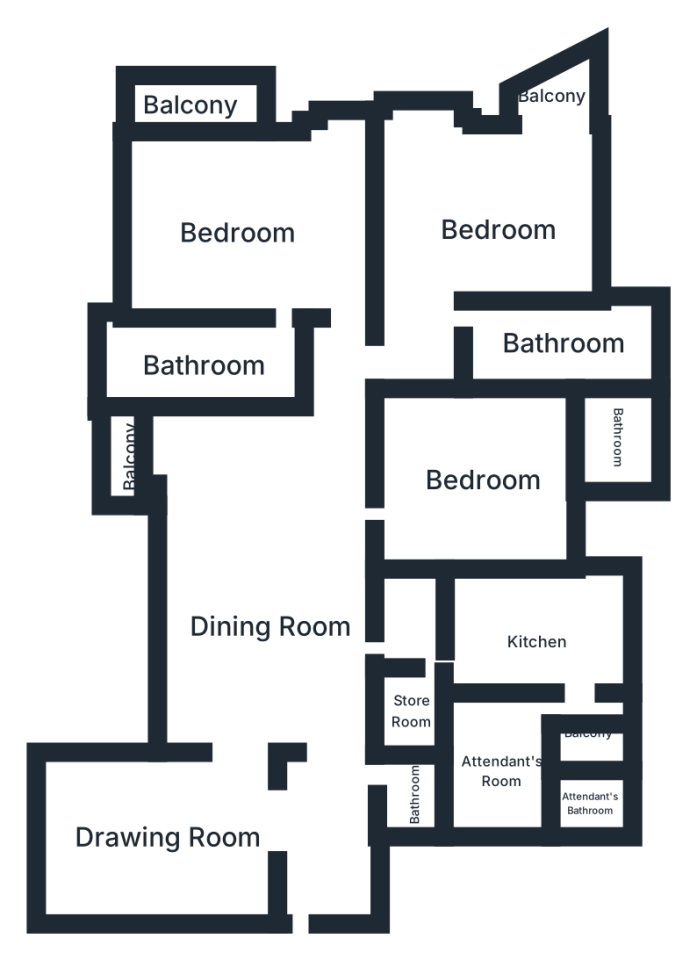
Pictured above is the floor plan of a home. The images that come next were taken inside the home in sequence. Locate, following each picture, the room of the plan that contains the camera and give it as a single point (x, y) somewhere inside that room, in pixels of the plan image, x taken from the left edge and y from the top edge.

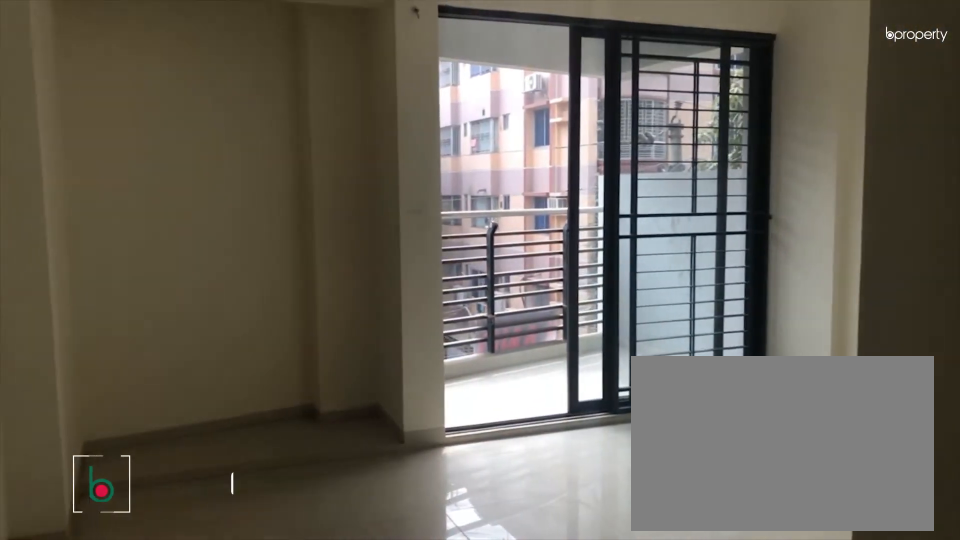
(498, 236)
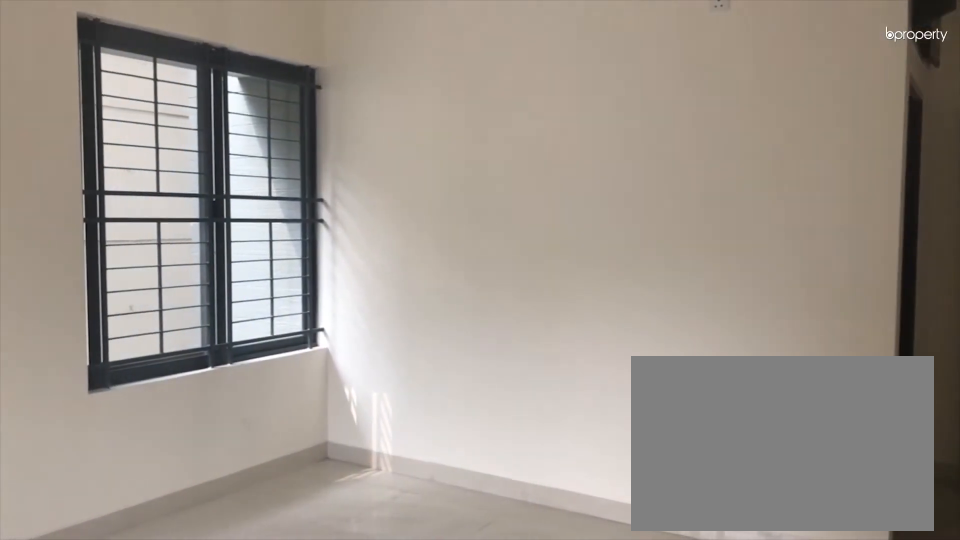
(499, 237)
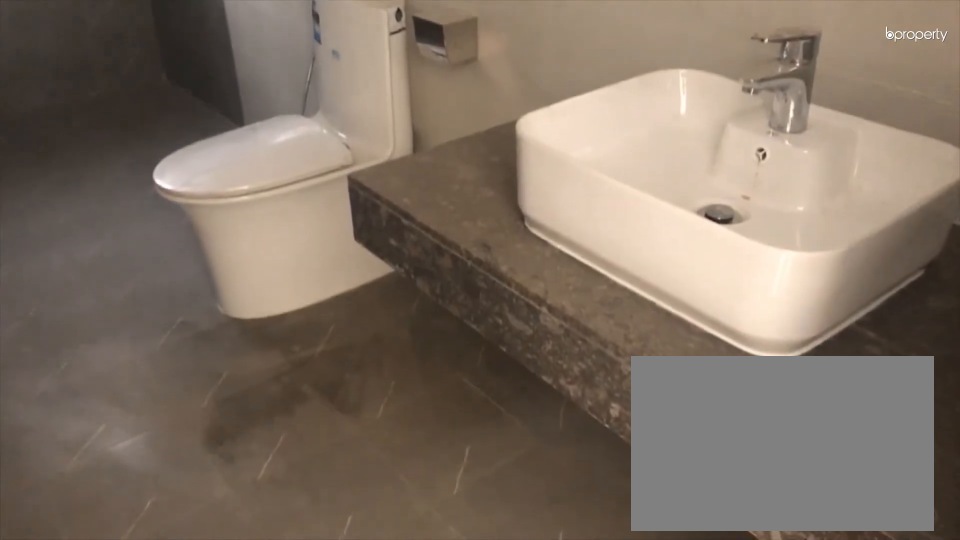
(559, 353)
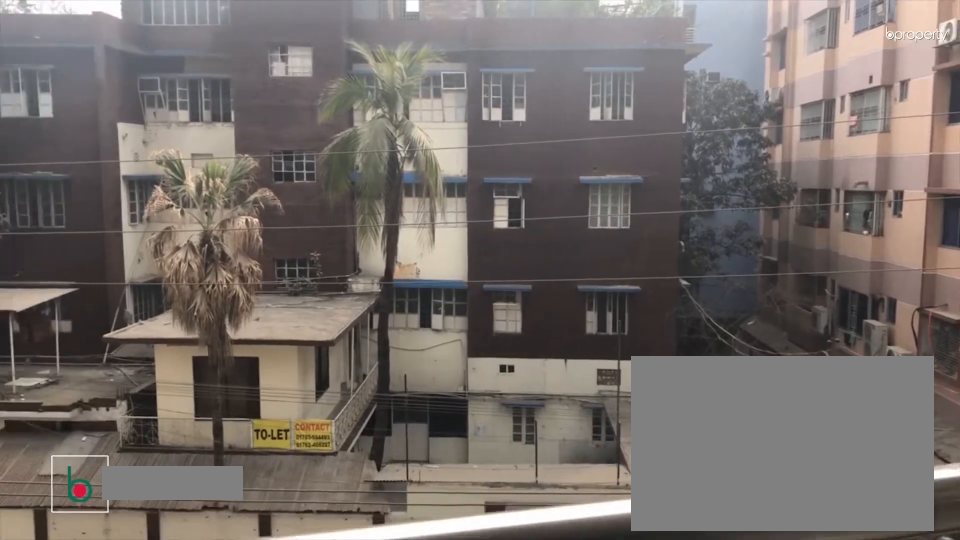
(555, 96)
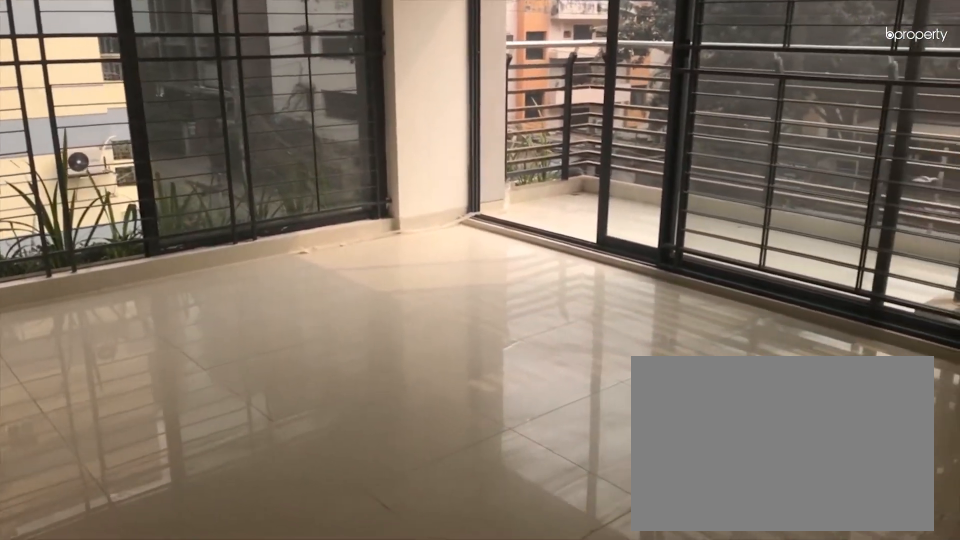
(237, 235)
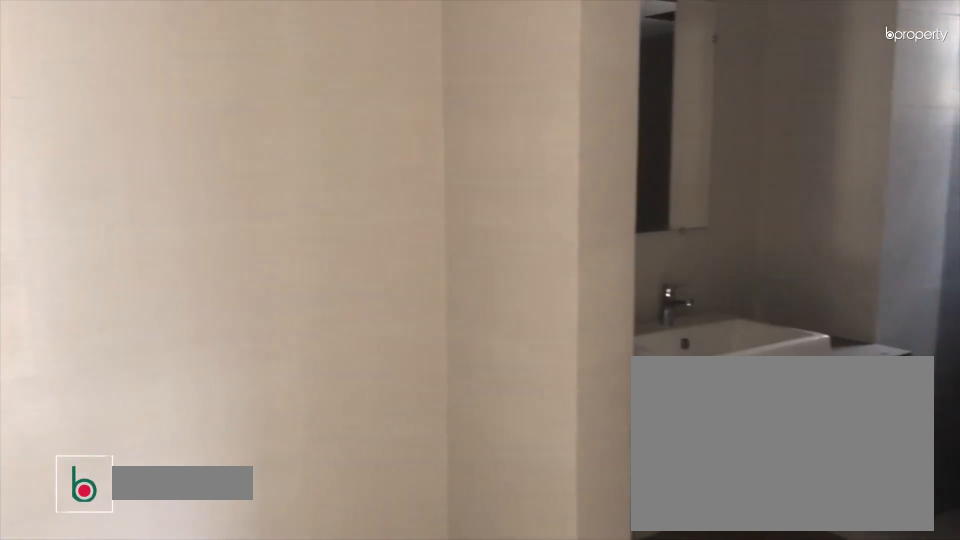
(198, 362)
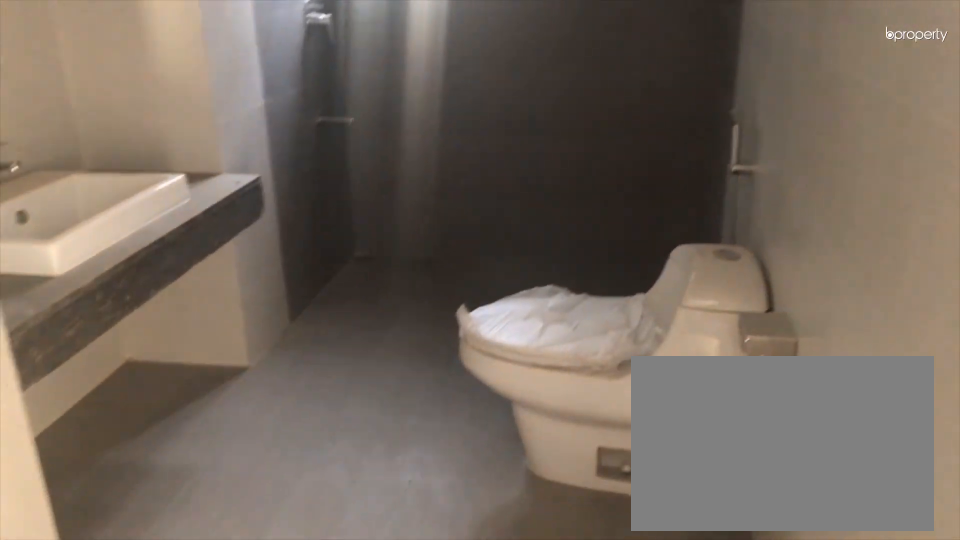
(198, 362)
